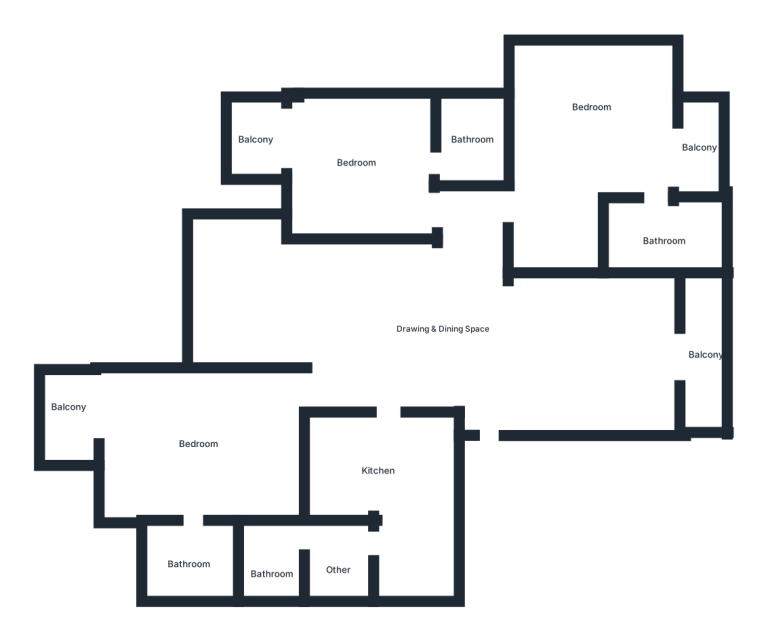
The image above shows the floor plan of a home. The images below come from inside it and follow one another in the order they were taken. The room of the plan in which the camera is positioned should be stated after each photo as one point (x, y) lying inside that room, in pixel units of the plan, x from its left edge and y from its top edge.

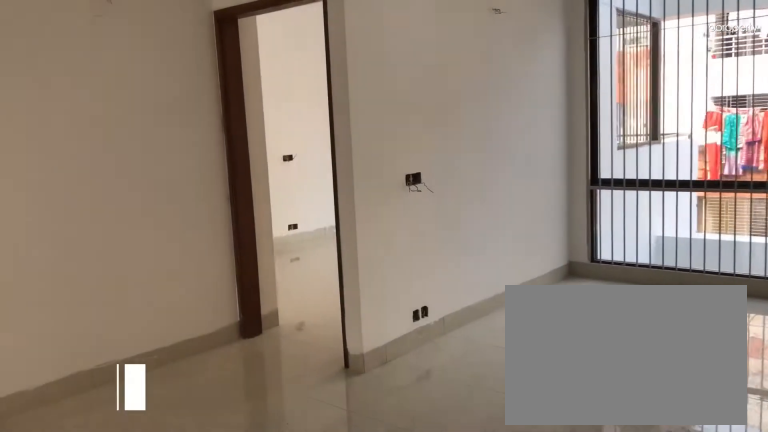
(410, 333)
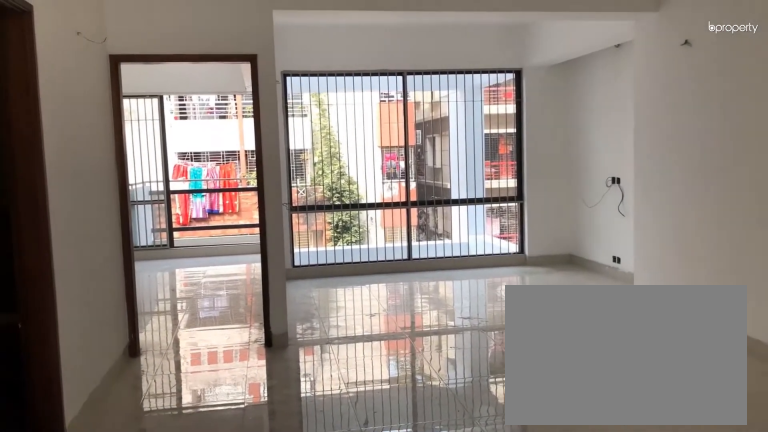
(409, 333)
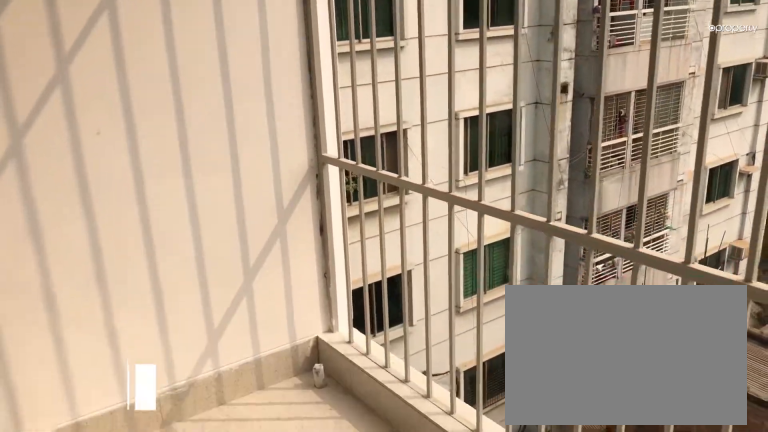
(701, 359)
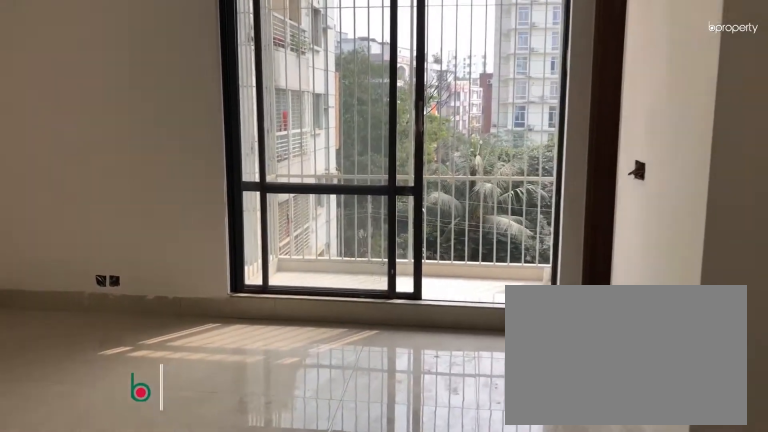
(580, 108)
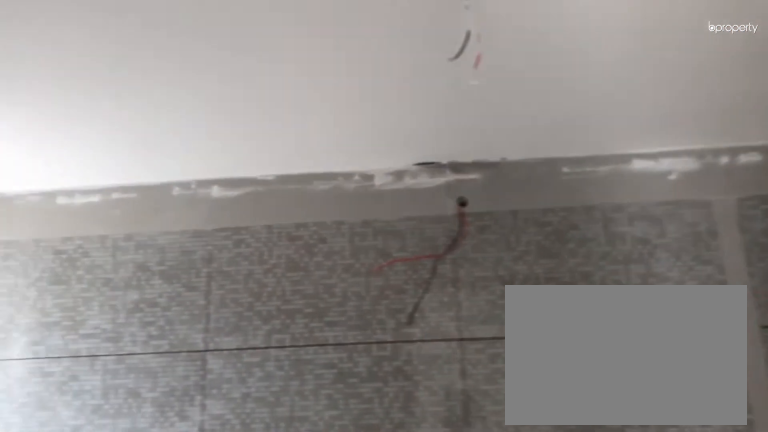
(658, 236)
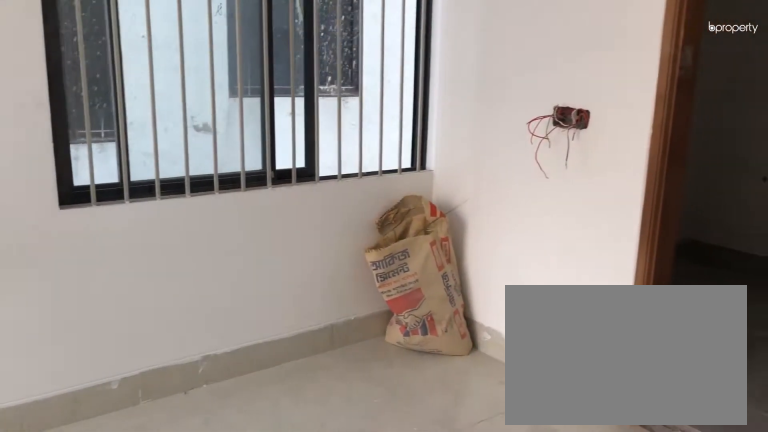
(354, 175)
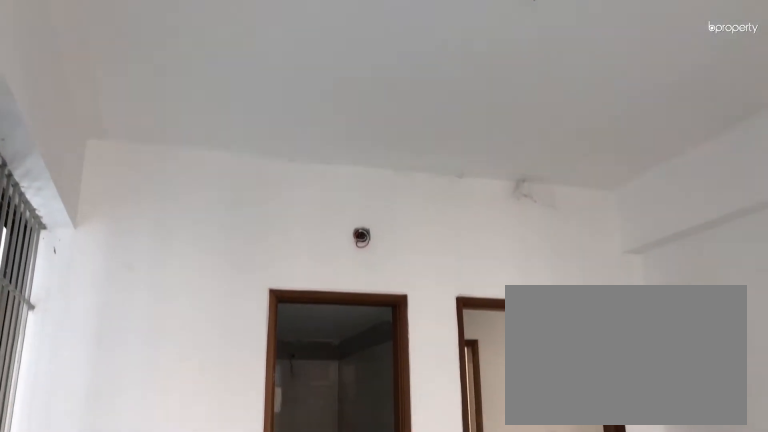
(354, 175)
